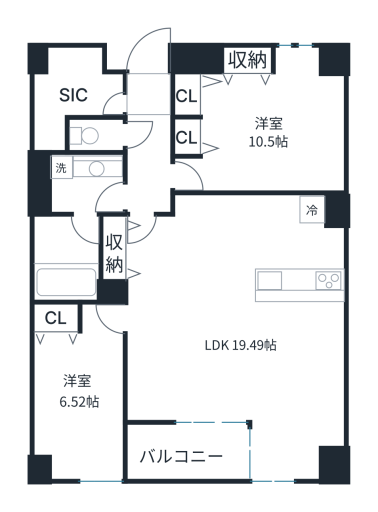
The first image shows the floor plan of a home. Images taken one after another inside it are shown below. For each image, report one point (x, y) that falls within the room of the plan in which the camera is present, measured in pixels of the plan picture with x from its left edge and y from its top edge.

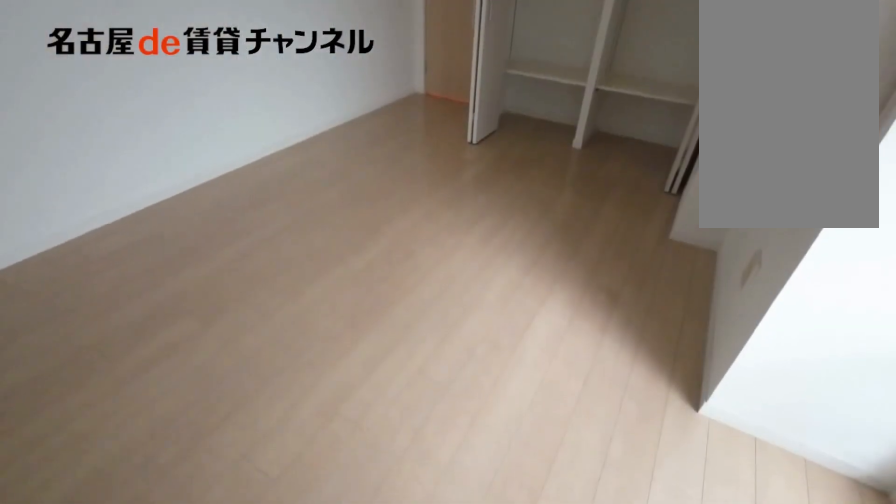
(257, 119)
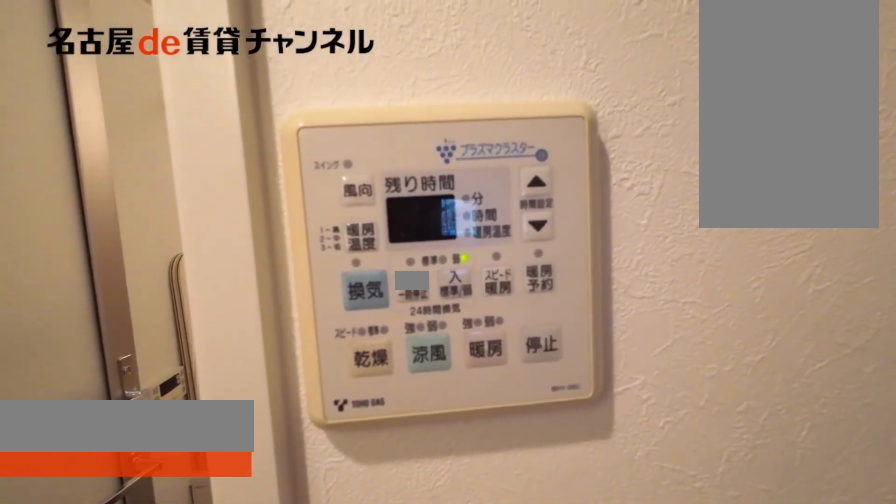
(83, 183)
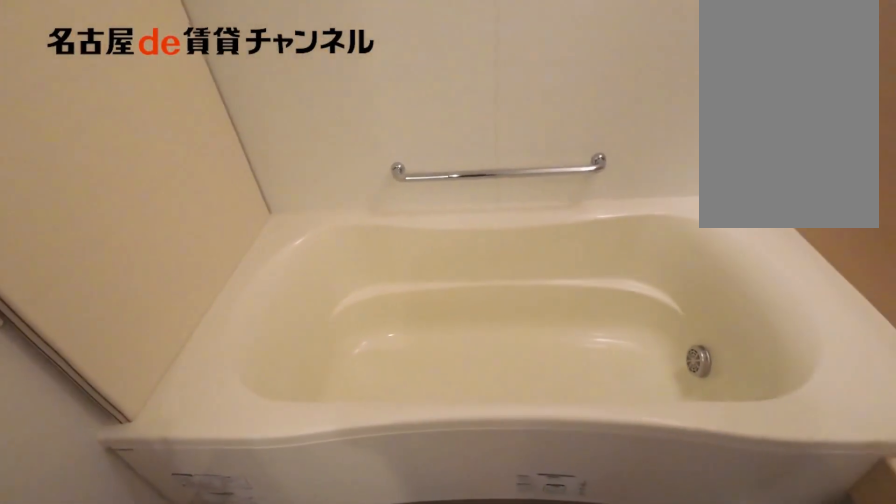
(70, 258)
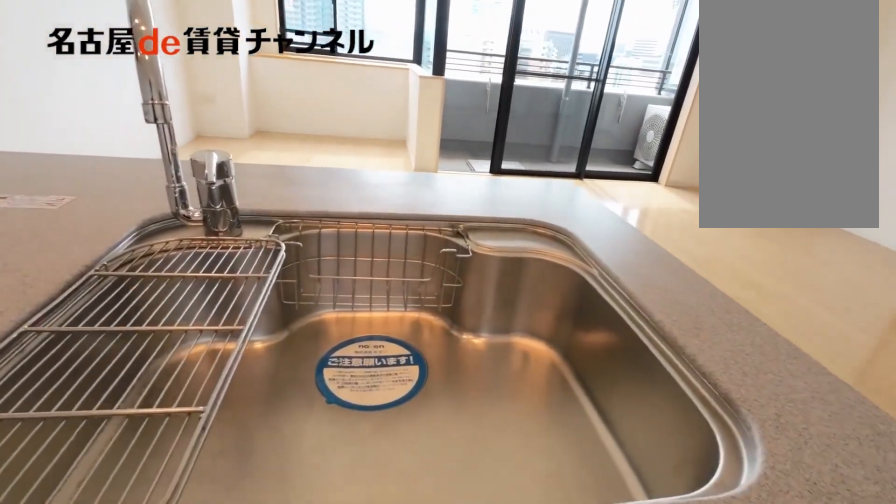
(299, 285)
